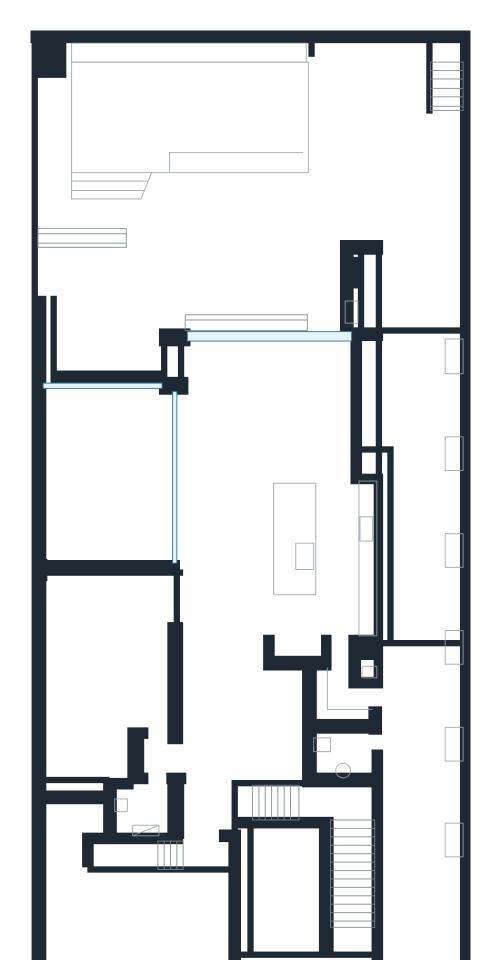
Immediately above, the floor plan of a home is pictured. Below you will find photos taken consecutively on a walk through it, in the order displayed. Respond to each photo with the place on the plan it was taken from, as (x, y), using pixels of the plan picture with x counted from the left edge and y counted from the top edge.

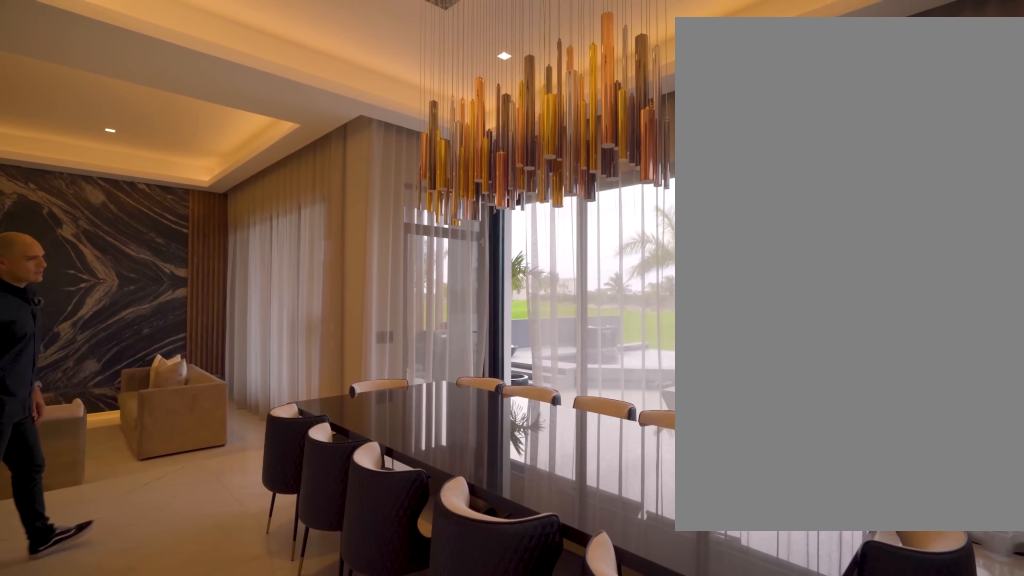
(283, 457)
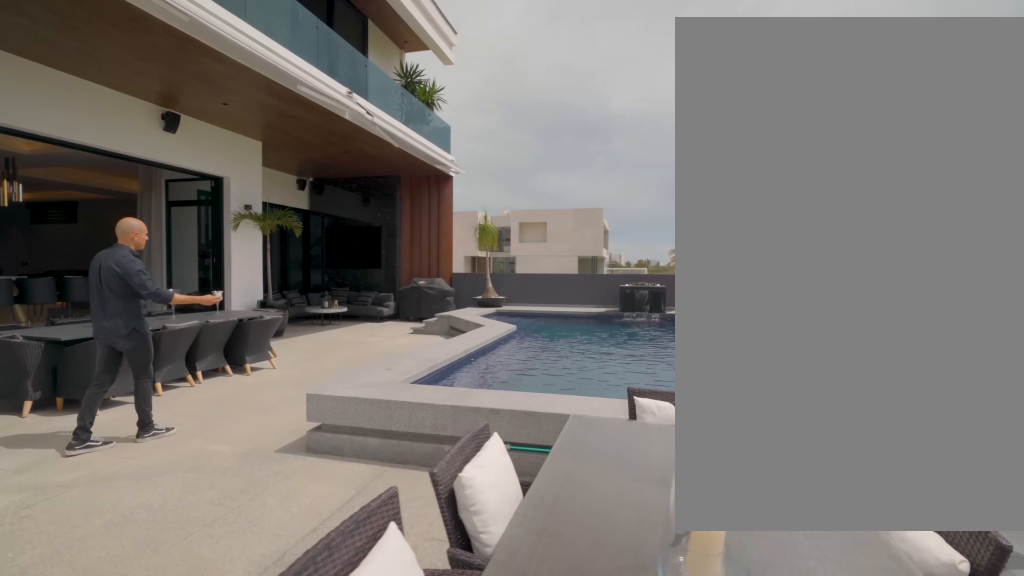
(365, 210)
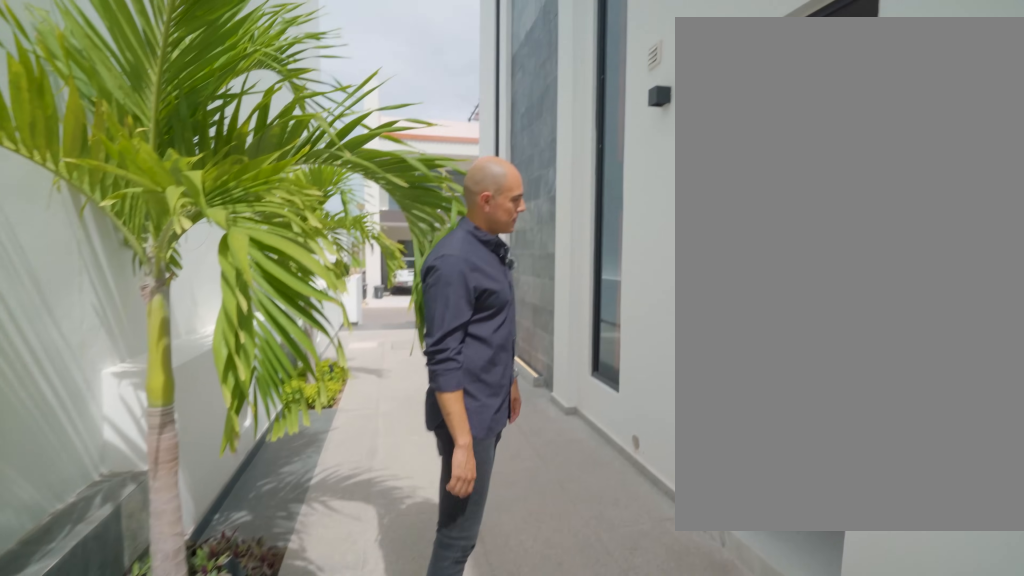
(417, 663)
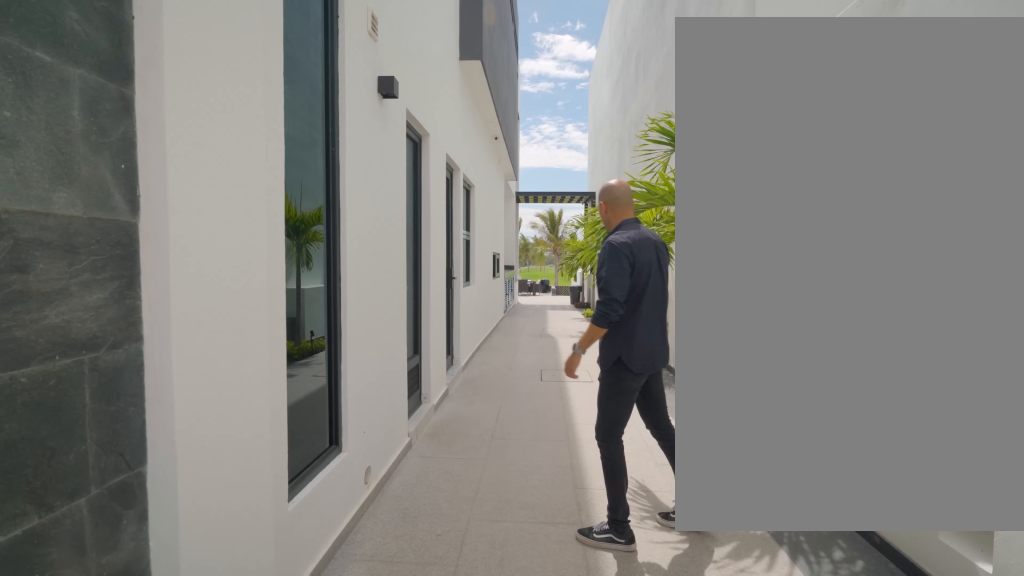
(414, 879)
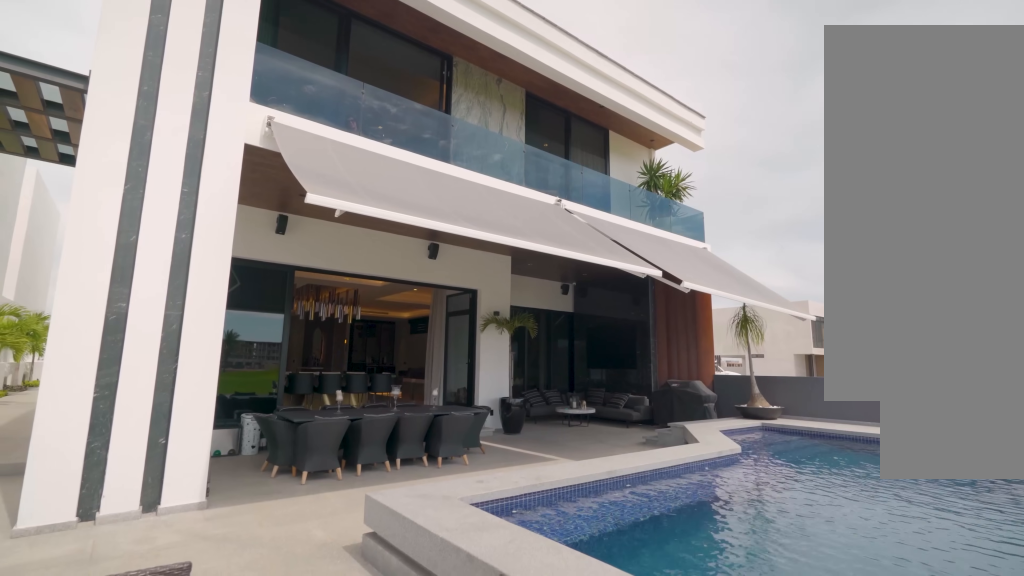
(349, 163)
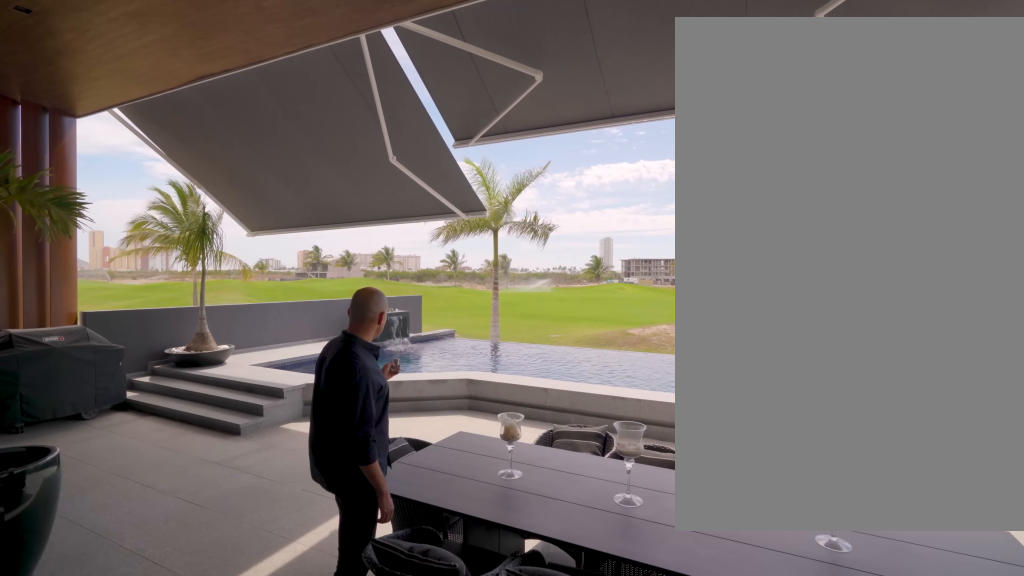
(250, 334)
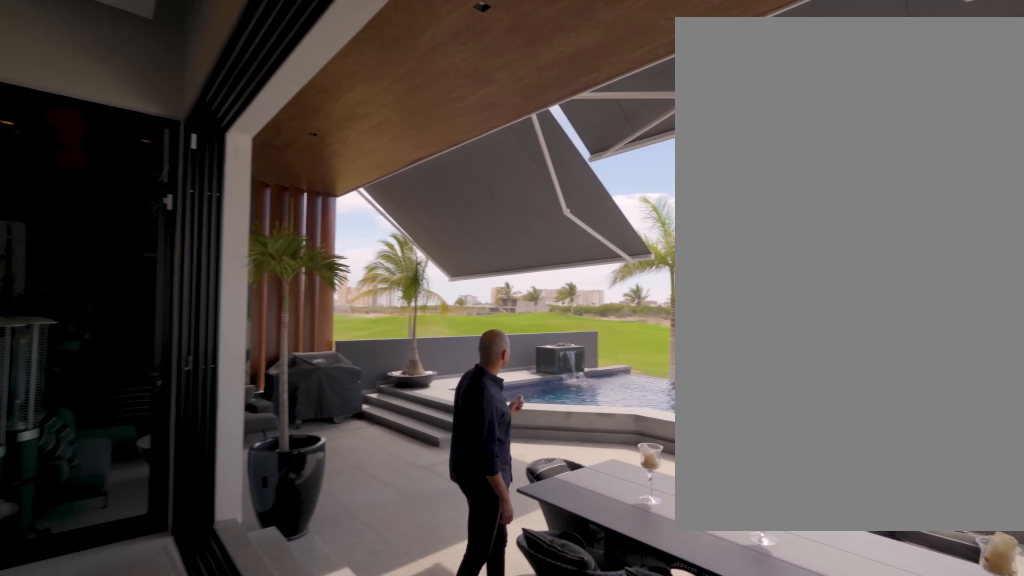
(250, 334)
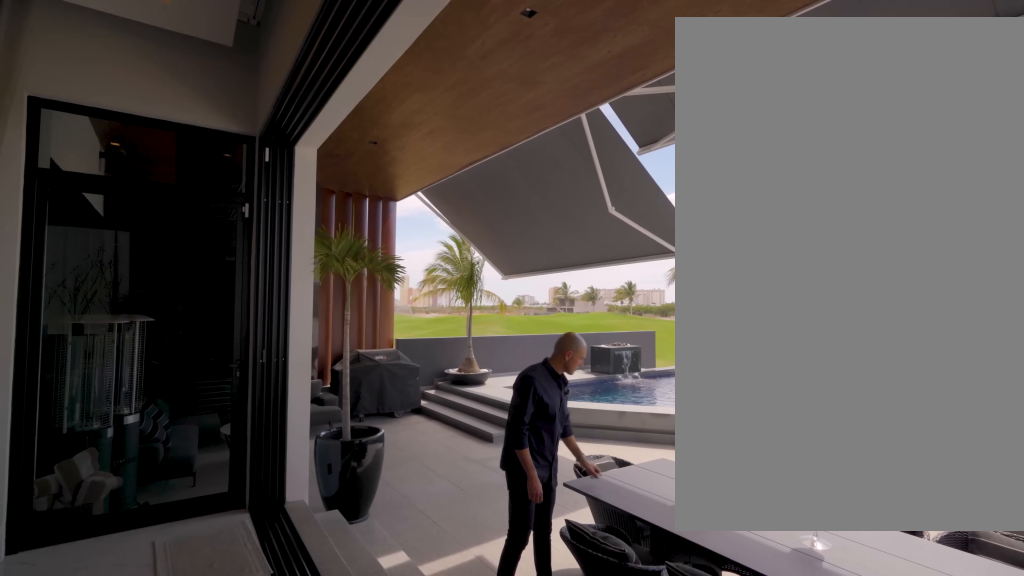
(308, 362)
